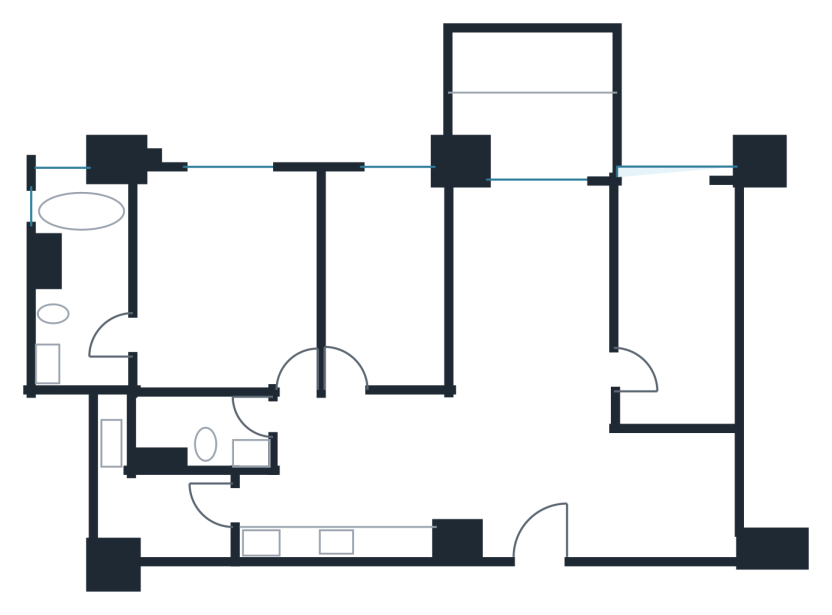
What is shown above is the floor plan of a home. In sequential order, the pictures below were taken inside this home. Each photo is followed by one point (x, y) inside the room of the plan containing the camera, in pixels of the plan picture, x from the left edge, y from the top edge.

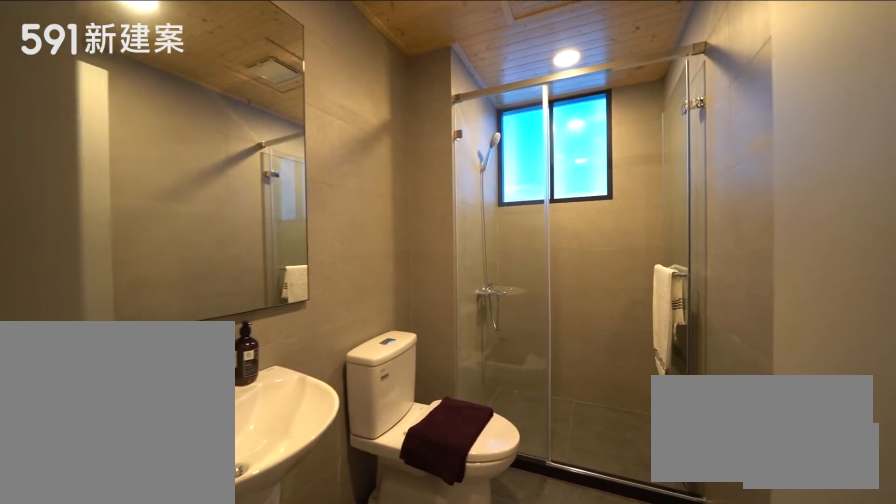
(196, 434)
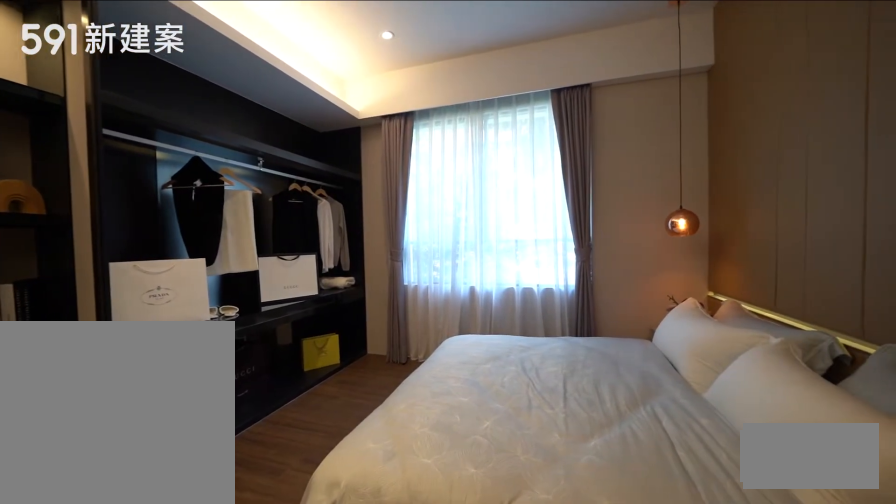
(227, 275)
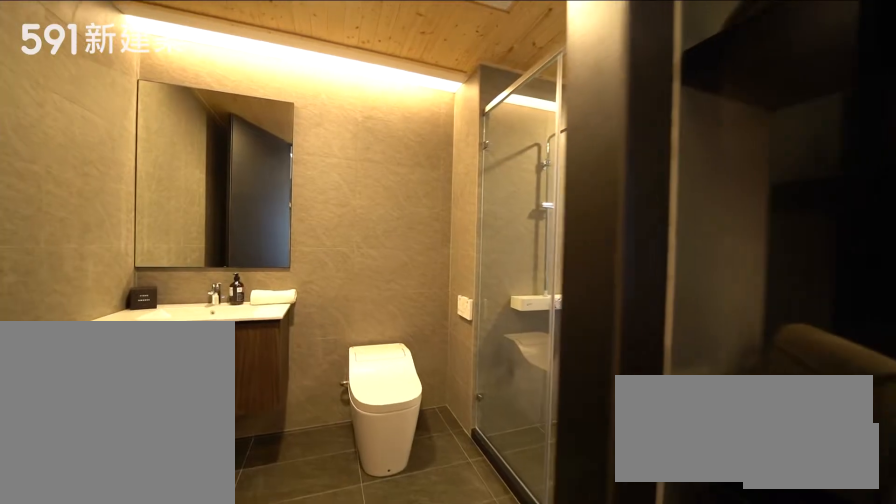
(79, 284)
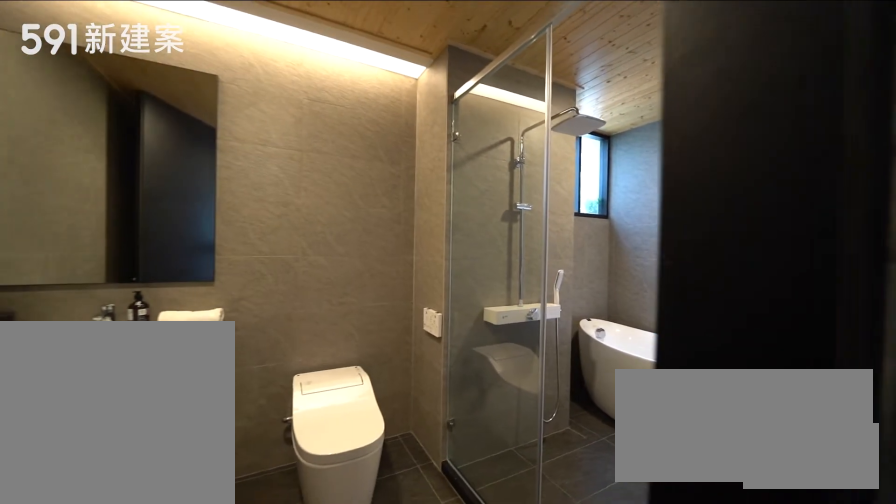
(79, 284)
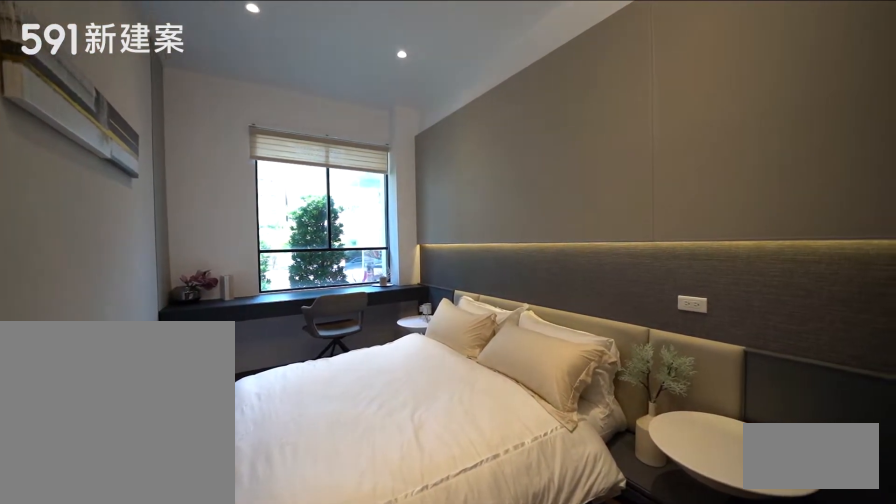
(389, 278)
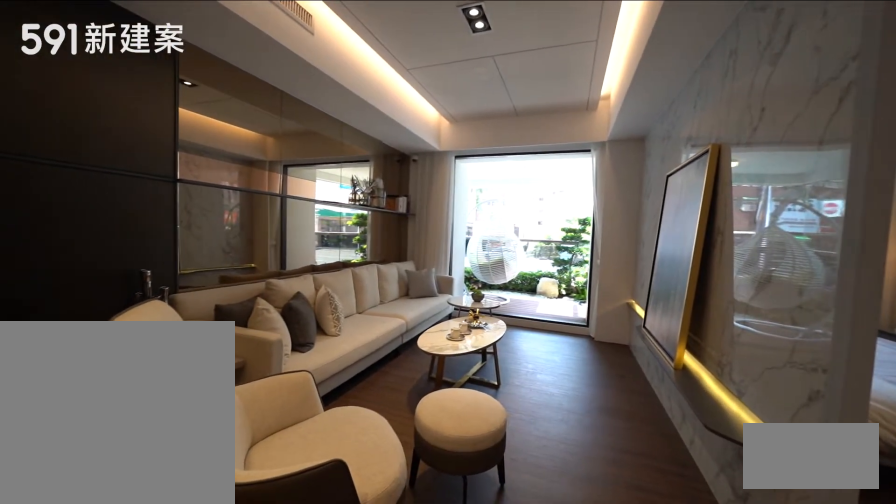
(532, 284)
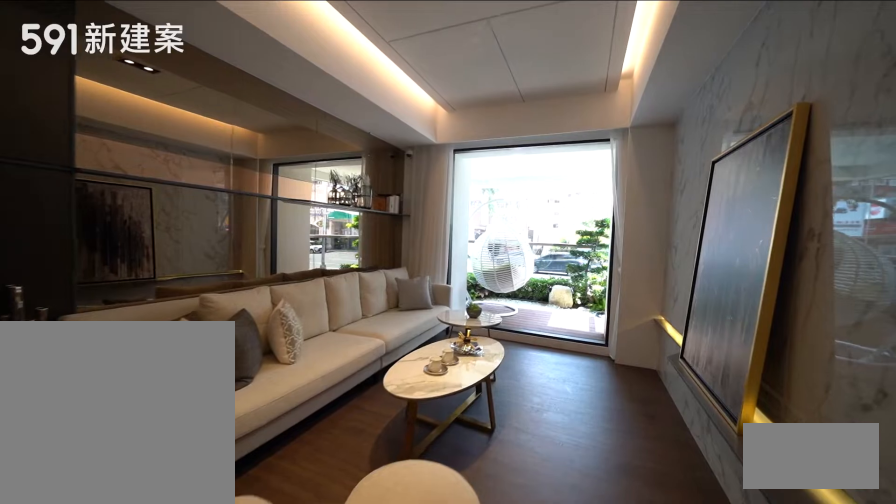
(532, 284)
